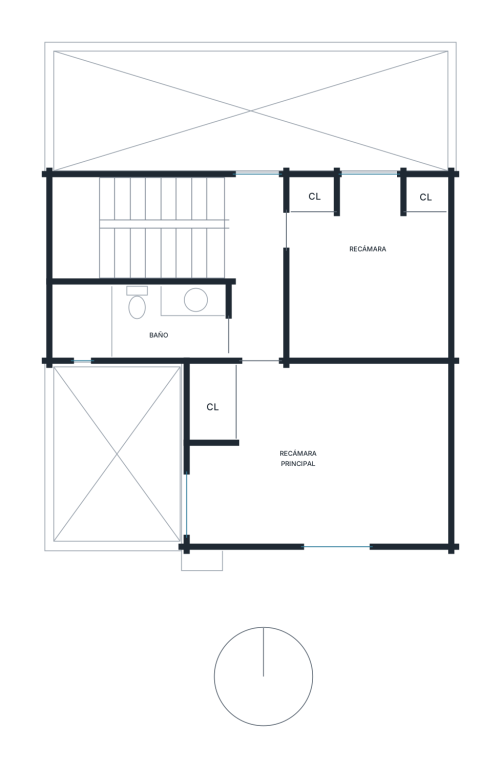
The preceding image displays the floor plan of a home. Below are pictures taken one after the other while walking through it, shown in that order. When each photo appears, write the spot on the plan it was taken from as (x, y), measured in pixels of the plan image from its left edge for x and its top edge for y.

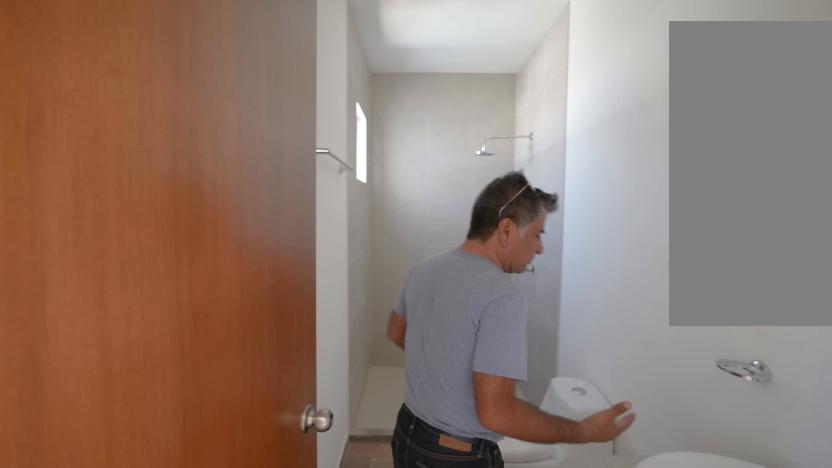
(258, 290)
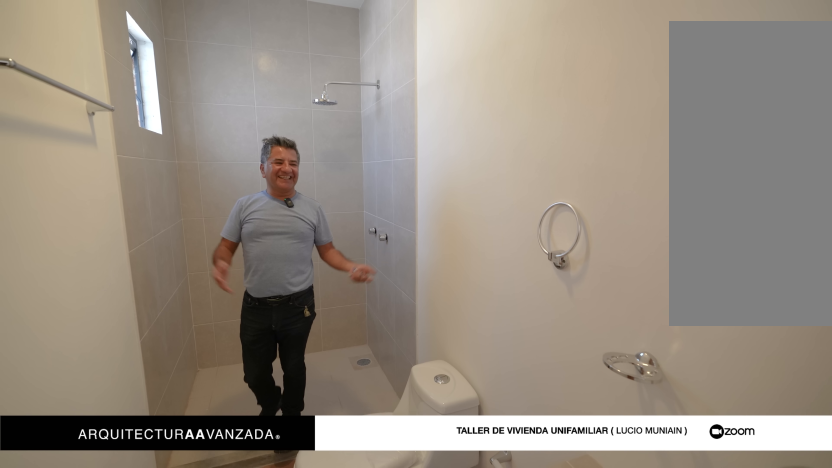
(201, 335)
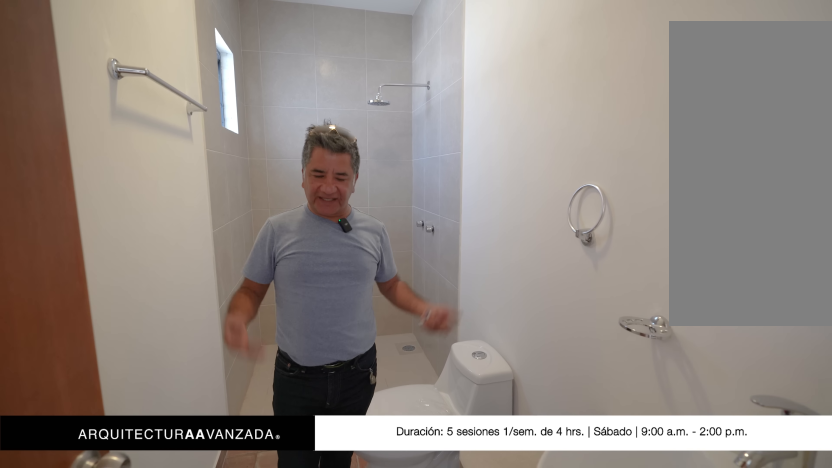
(199, 333)
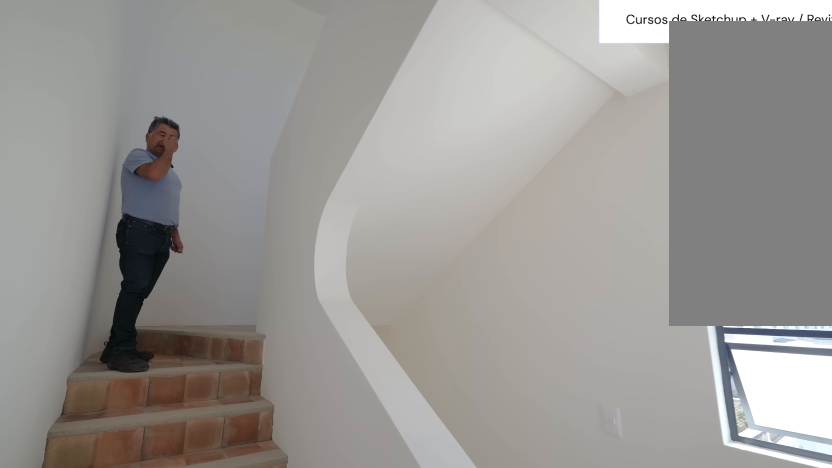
(247, 251)
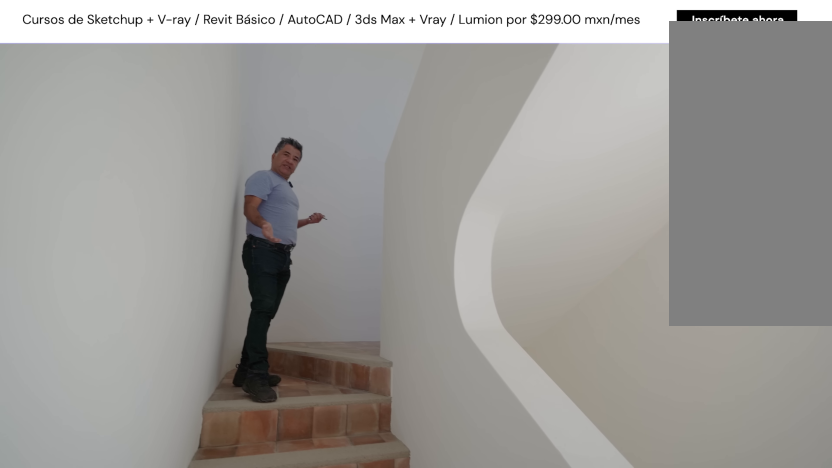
(246, 250)
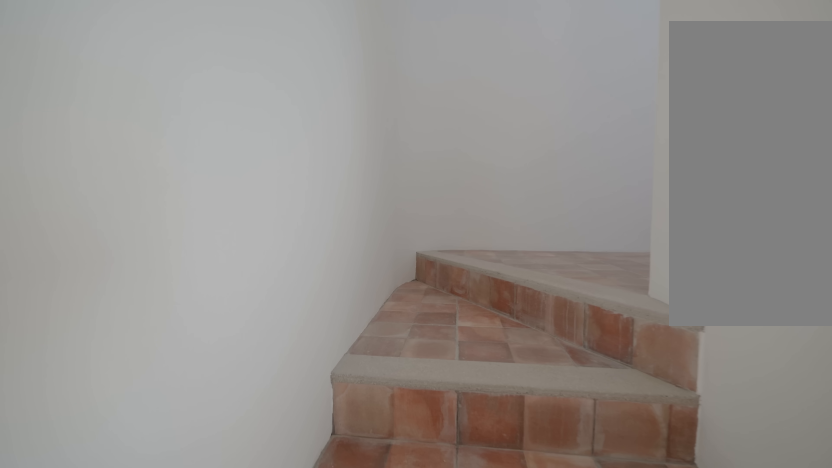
(216, 253)
